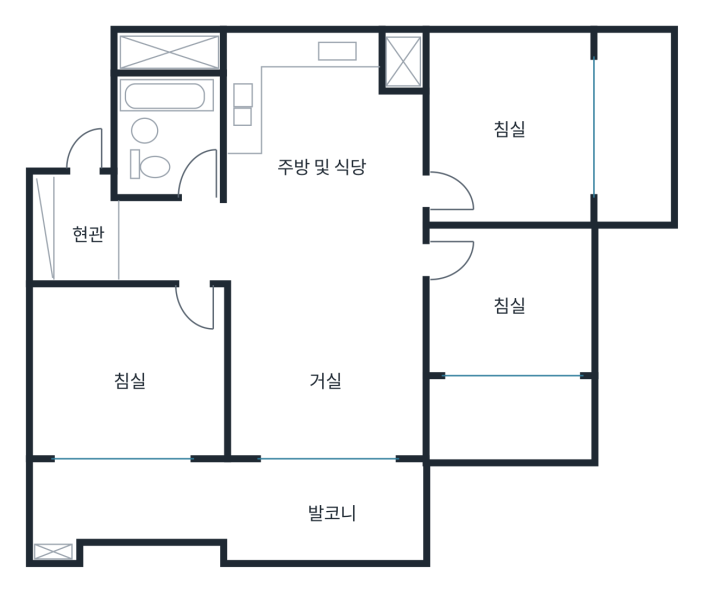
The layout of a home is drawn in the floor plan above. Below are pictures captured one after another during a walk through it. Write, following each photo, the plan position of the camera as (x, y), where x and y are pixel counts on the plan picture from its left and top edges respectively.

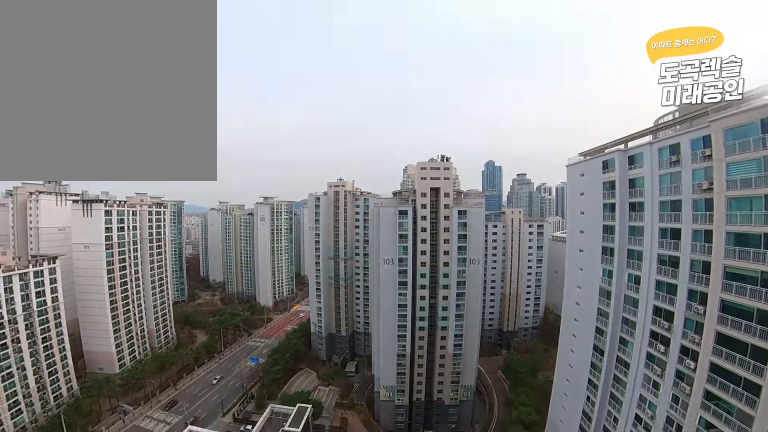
(380, 559)
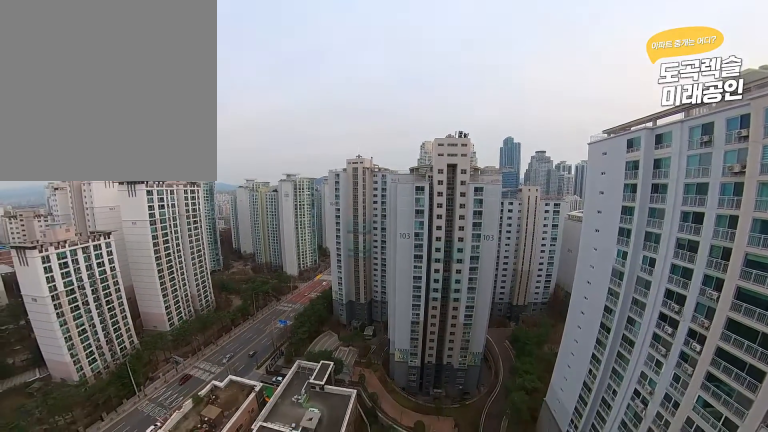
(380, 559)
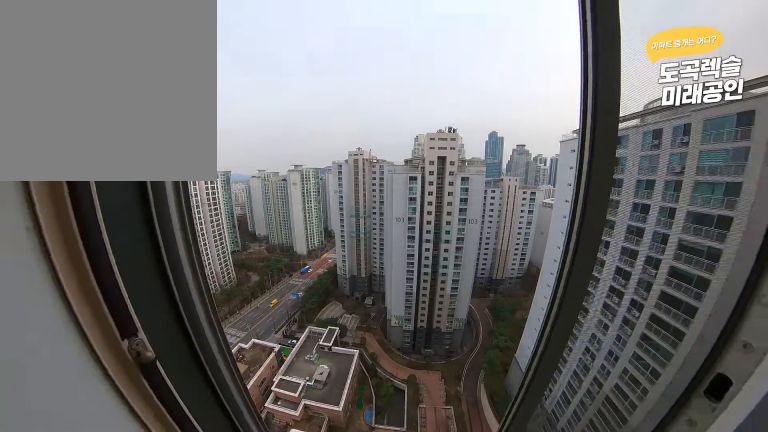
(380, 549)
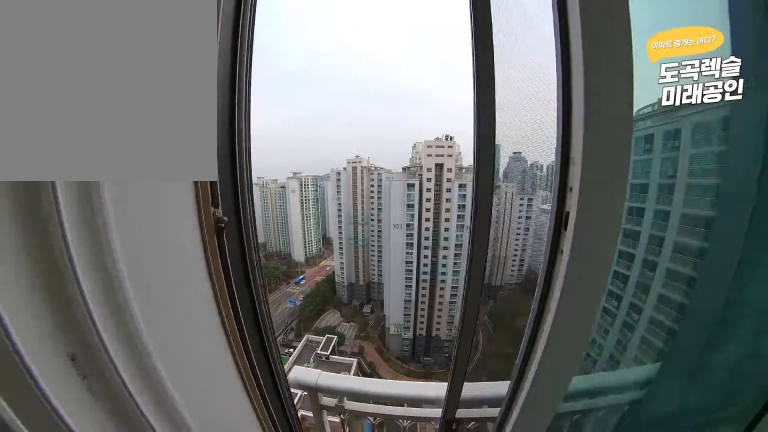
(376, 525)
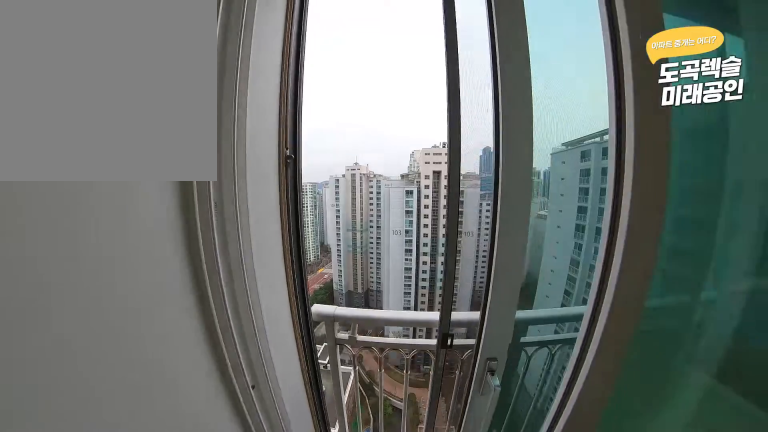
(377, 502)
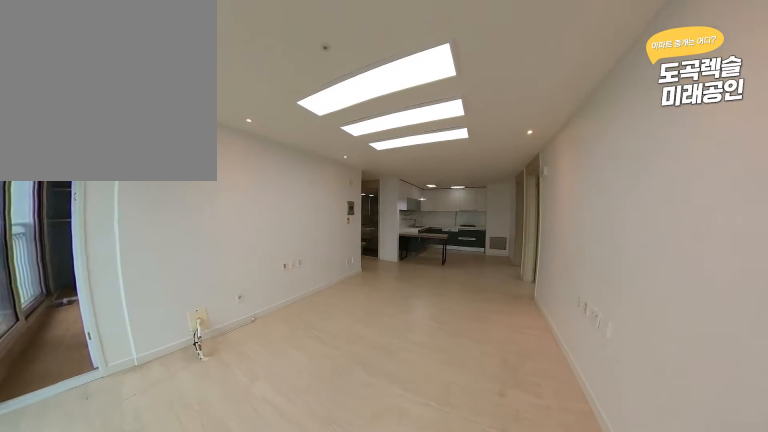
(358, 434)
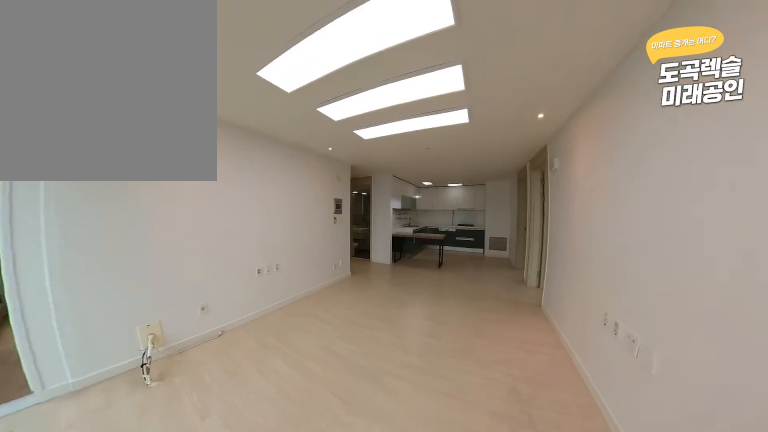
(349, 412)
